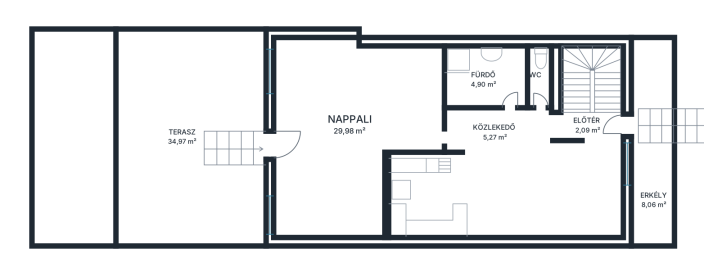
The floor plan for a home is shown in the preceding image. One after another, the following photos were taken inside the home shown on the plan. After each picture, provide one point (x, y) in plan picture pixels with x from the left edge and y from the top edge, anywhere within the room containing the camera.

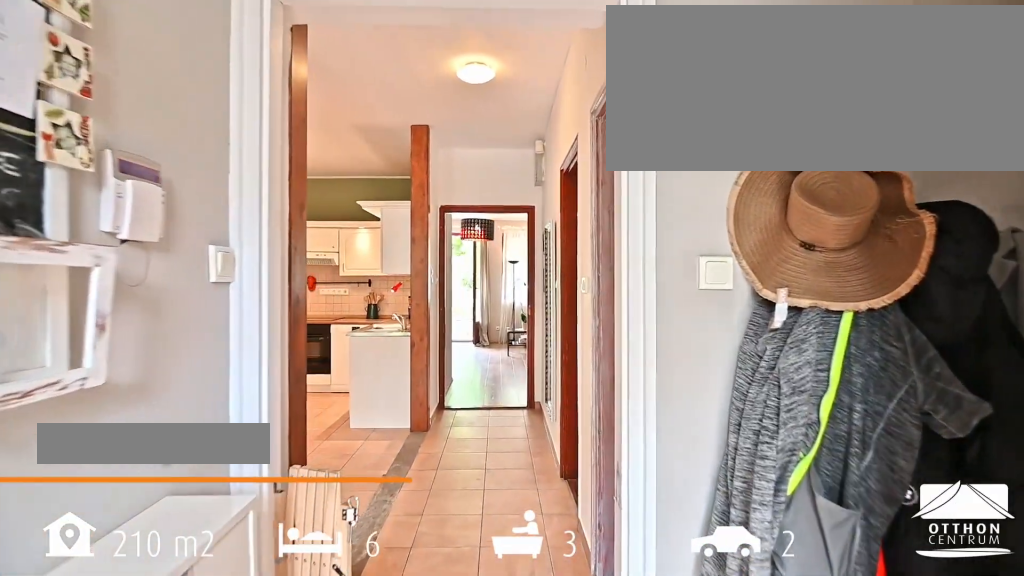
(589, 123)
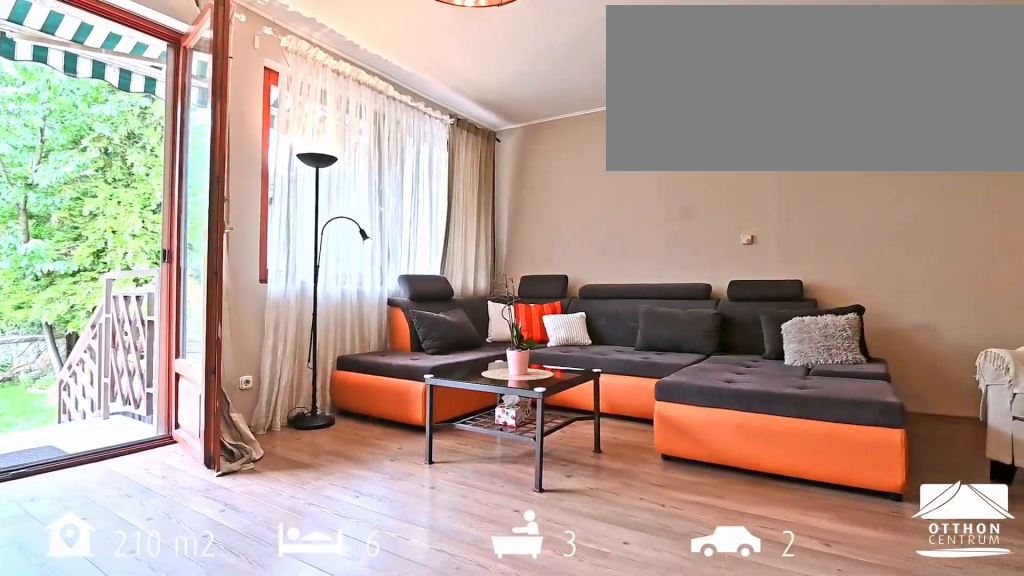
(350, 123)
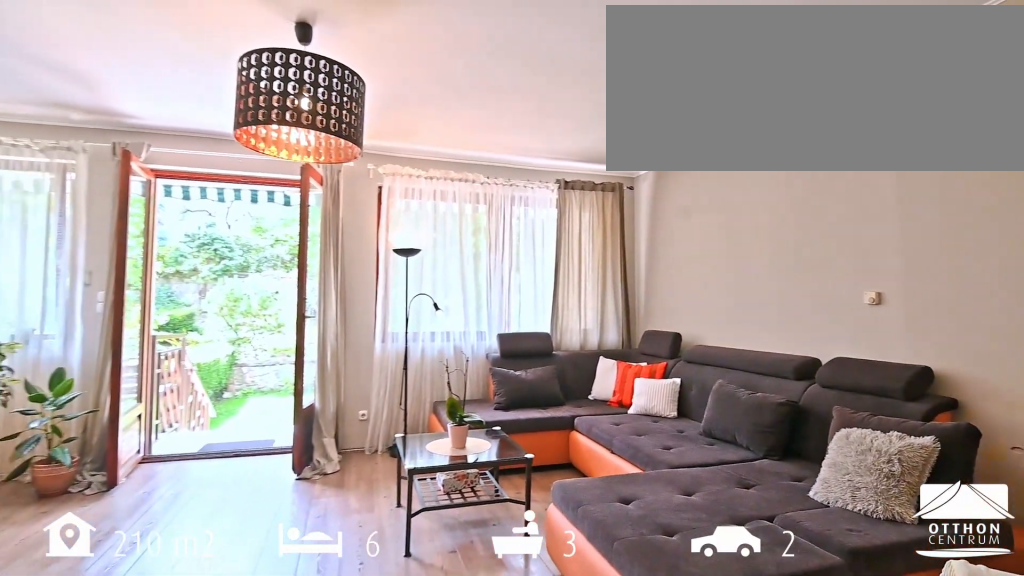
(349, 118)
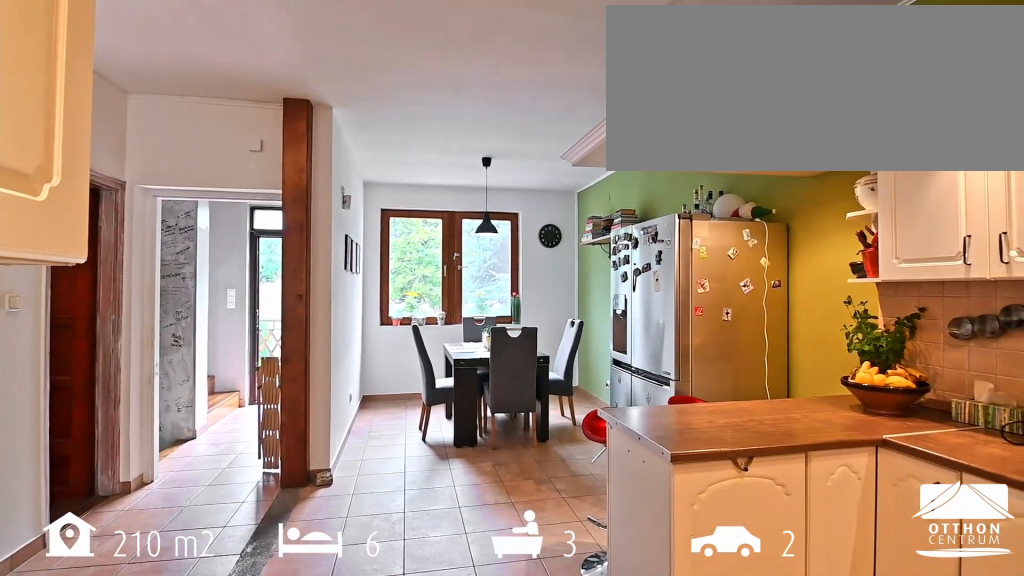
(518, 186)
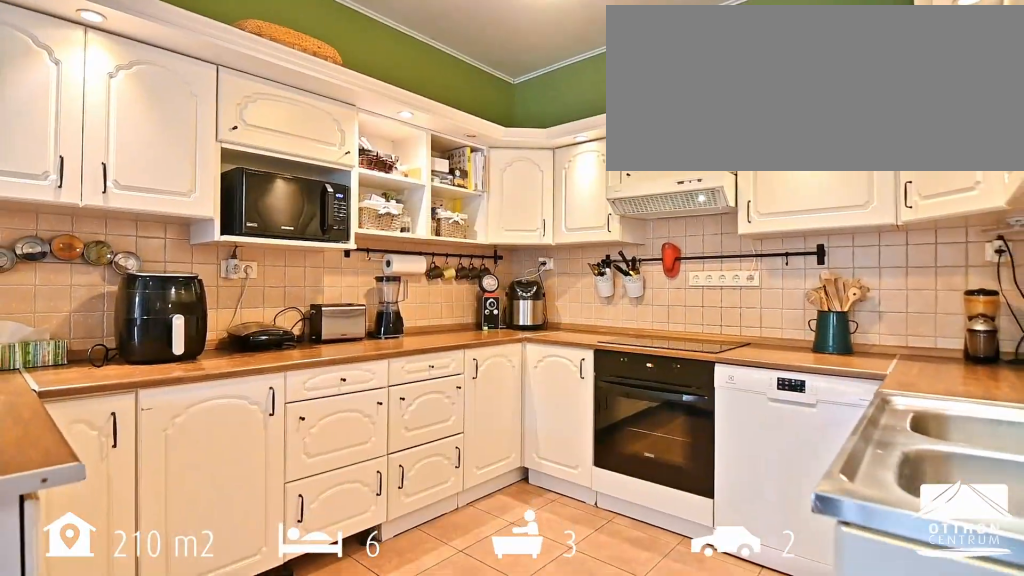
(518, 186)
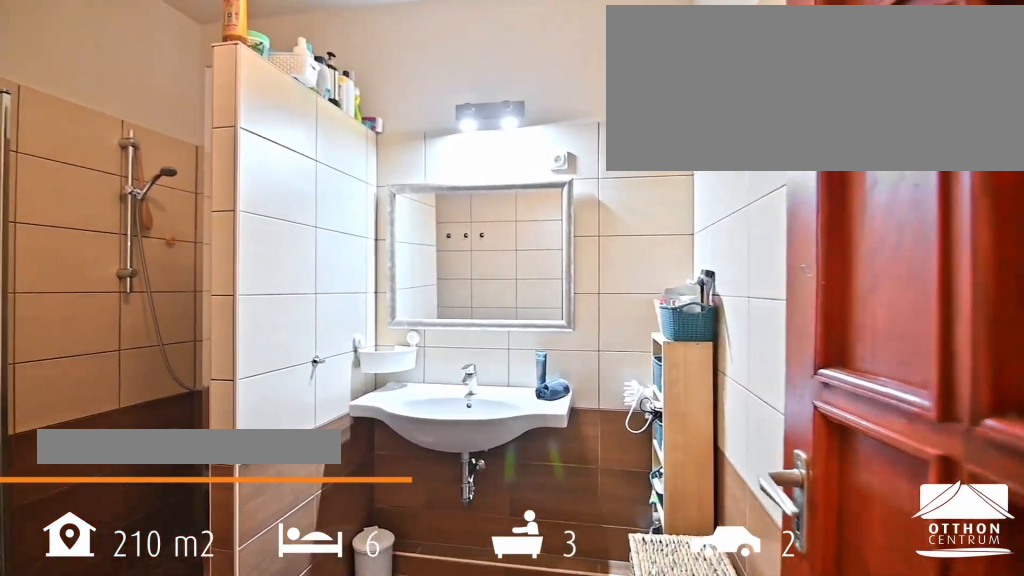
(482, 79)
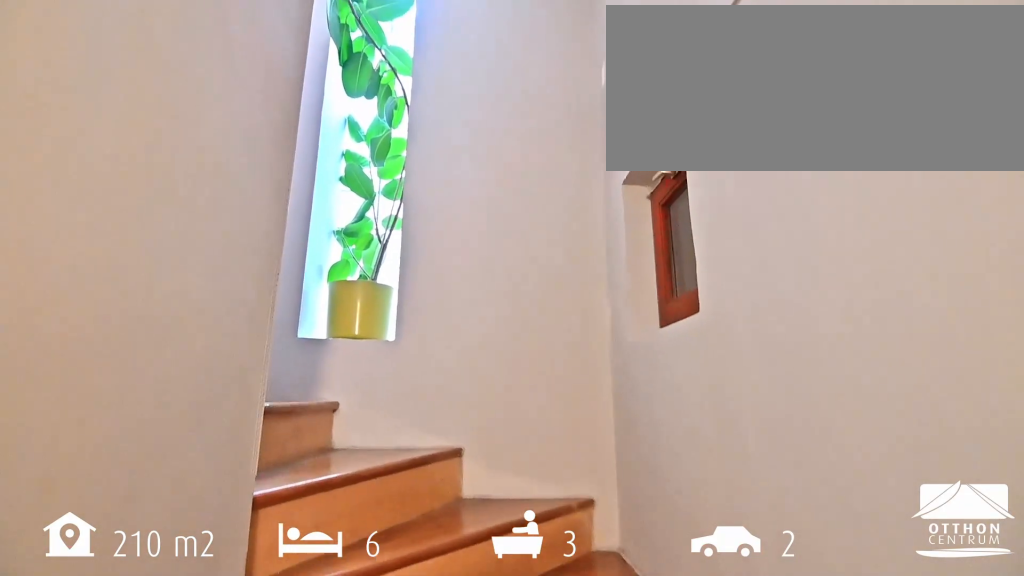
(591, 76)
